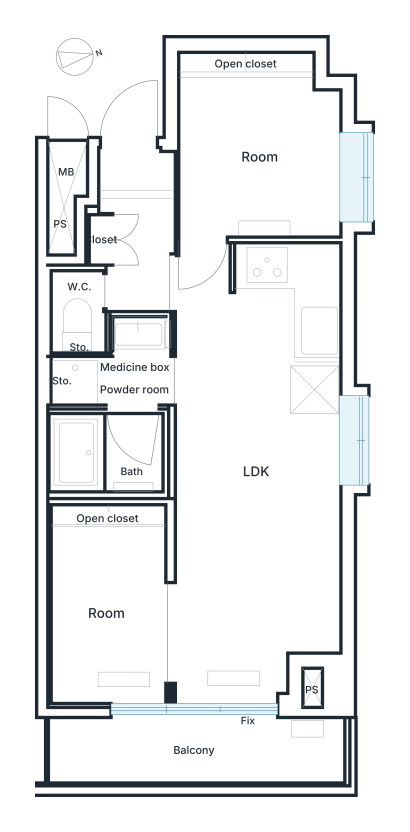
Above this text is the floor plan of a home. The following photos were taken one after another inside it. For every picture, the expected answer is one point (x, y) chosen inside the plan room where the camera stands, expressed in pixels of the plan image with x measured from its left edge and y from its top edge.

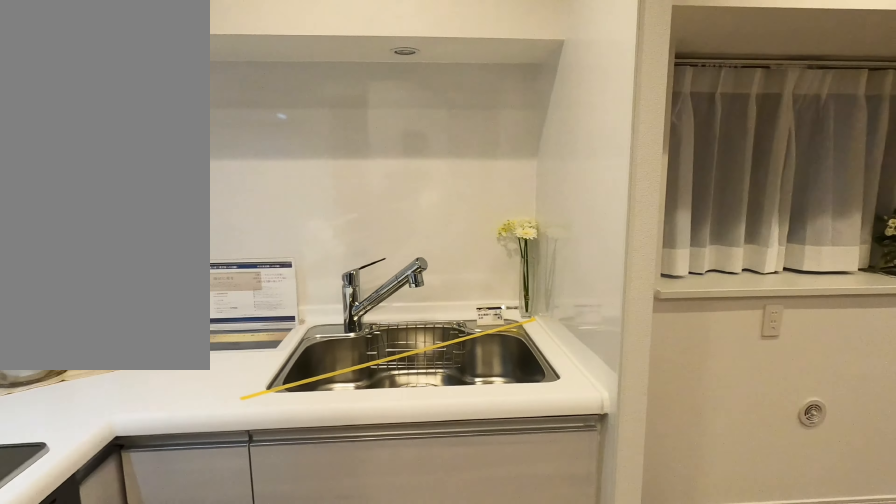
(266, 322)
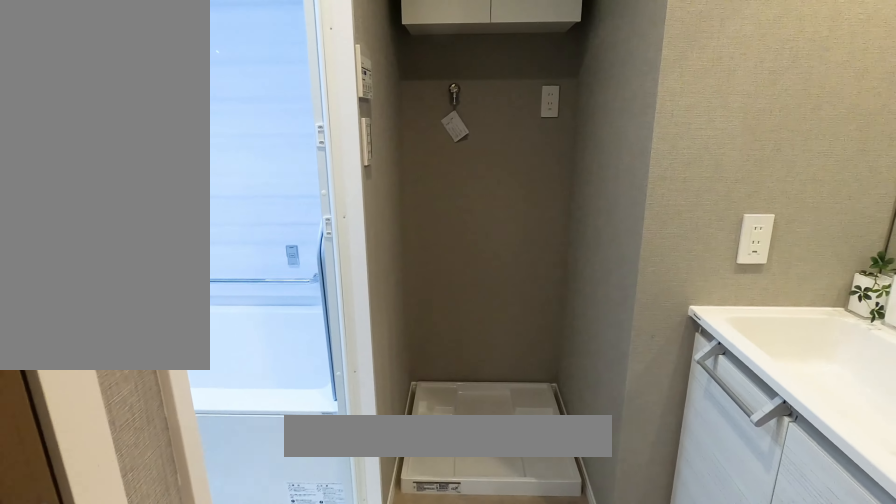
(206, 380)
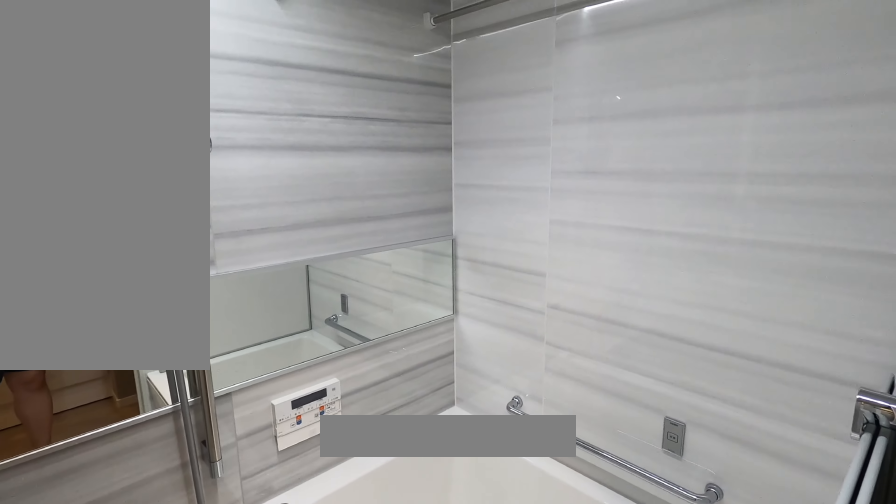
(128, 450)
